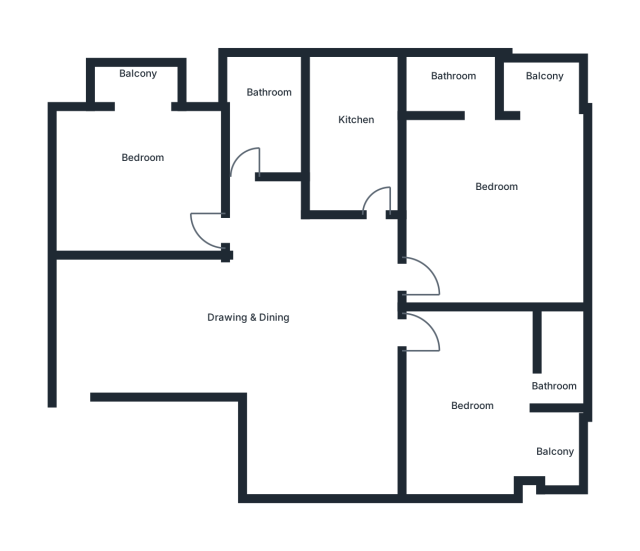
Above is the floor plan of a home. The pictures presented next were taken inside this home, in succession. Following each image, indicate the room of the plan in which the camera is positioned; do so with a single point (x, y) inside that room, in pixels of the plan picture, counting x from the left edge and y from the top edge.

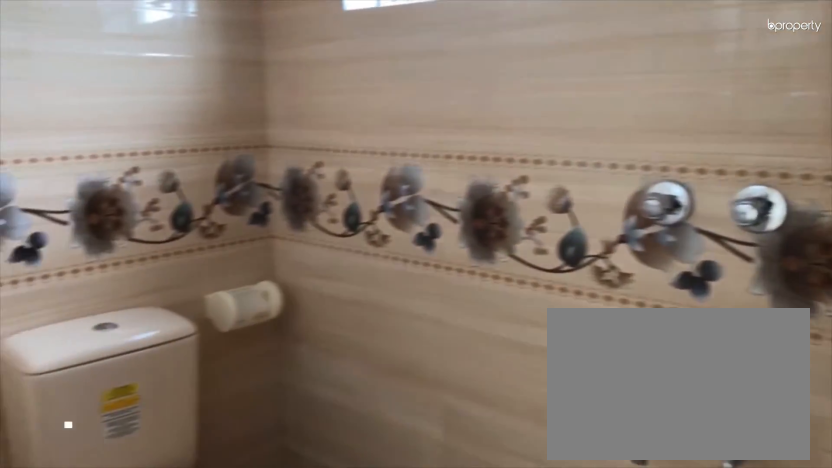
(443, 80)
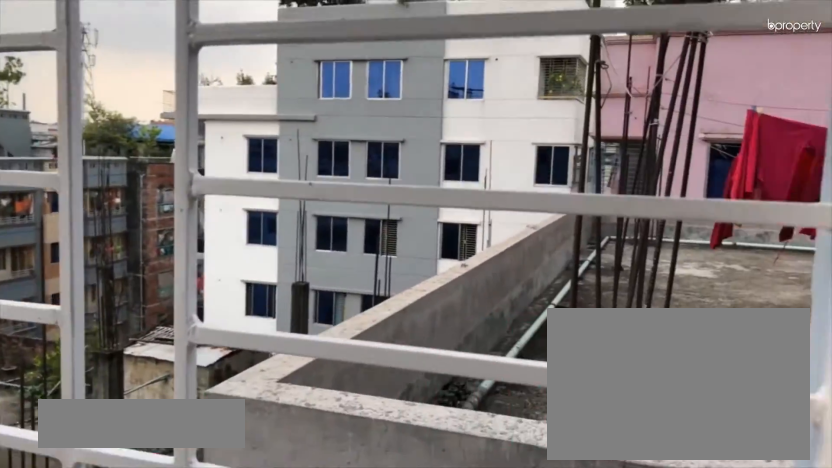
(543, 83)
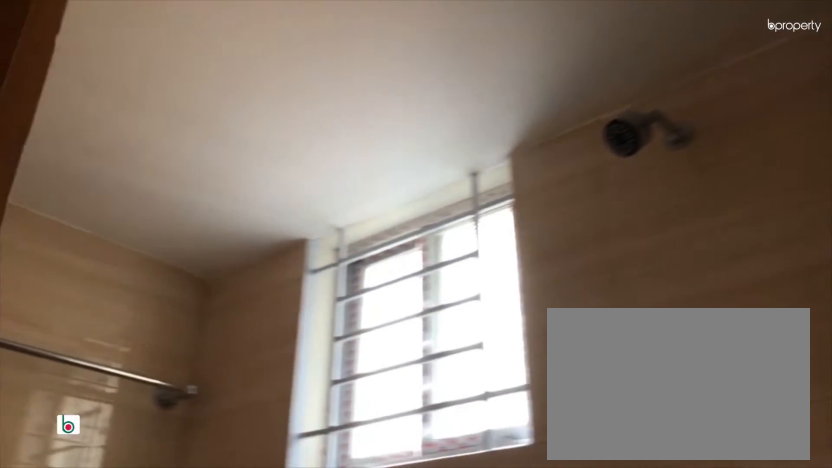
(562, 358)
